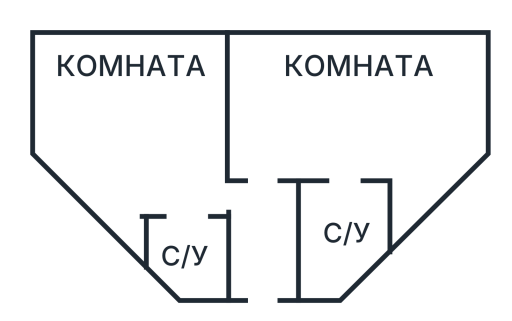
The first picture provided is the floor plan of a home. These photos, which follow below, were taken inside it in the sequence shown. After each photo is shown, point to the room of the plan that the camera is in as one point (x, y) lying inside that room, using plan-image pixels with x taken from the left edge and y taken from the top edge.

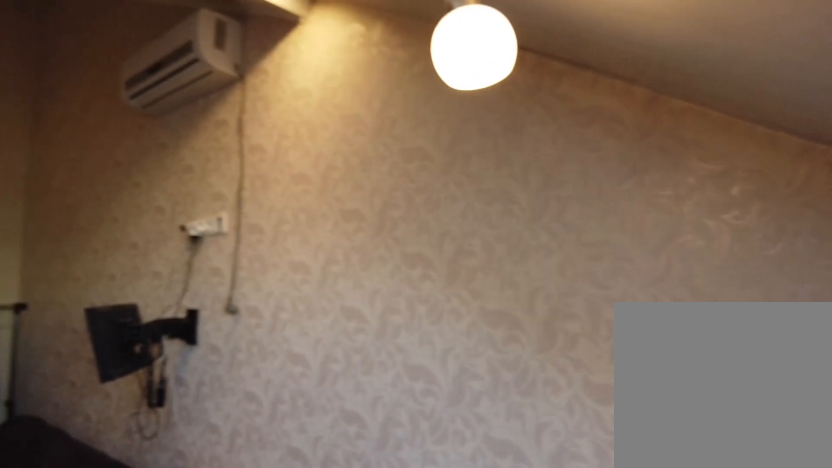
(462, 134)
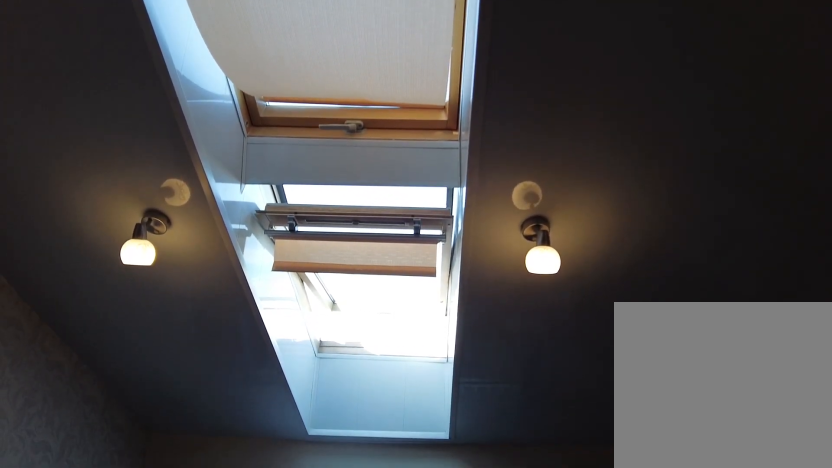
(348, 161)
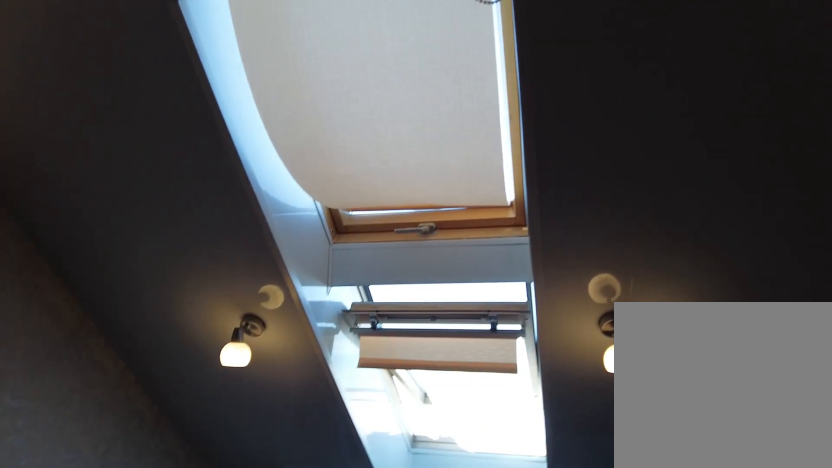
(348, 161)
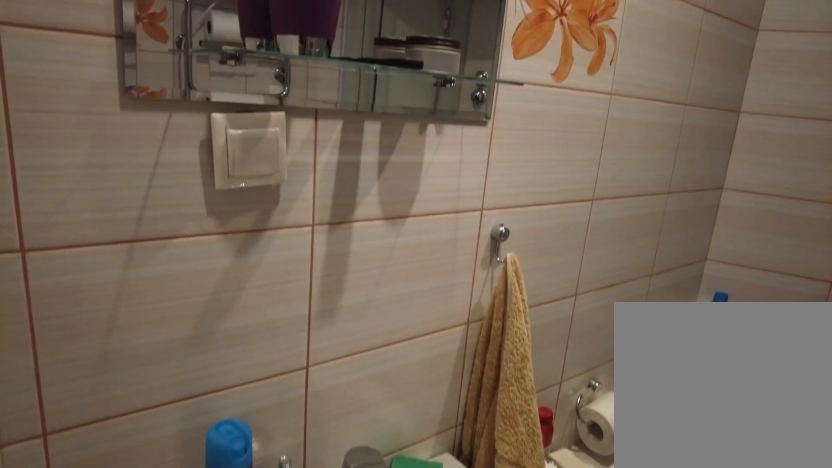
(353, 211)
